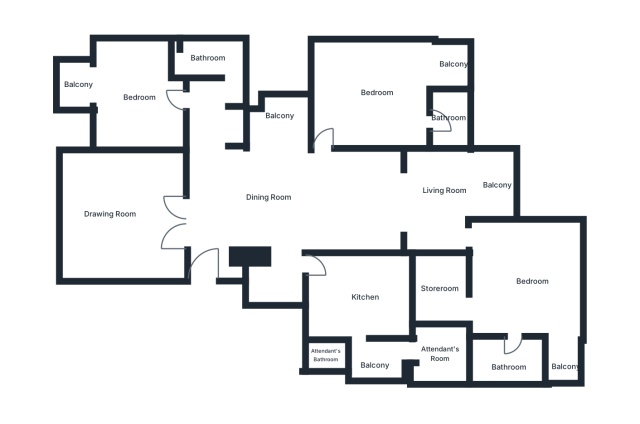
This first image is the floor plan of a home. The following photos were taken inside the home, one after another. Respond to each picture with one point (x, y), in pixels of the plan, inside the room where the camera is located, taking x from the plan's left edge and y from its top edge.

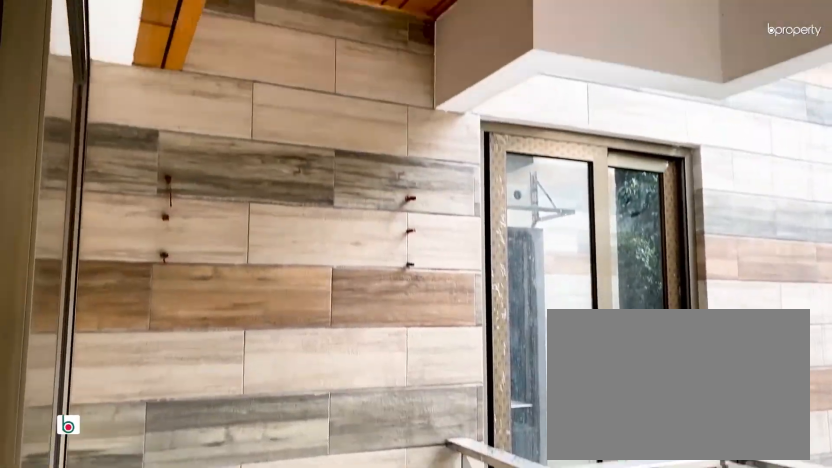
(275, 111)
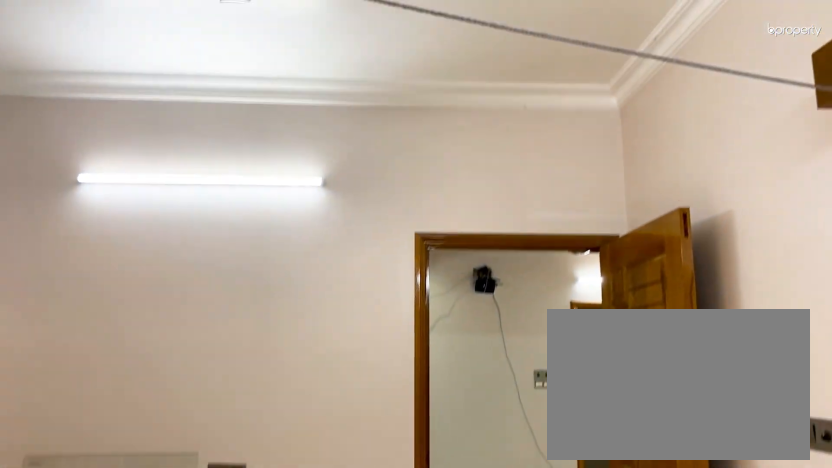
(378, 95)
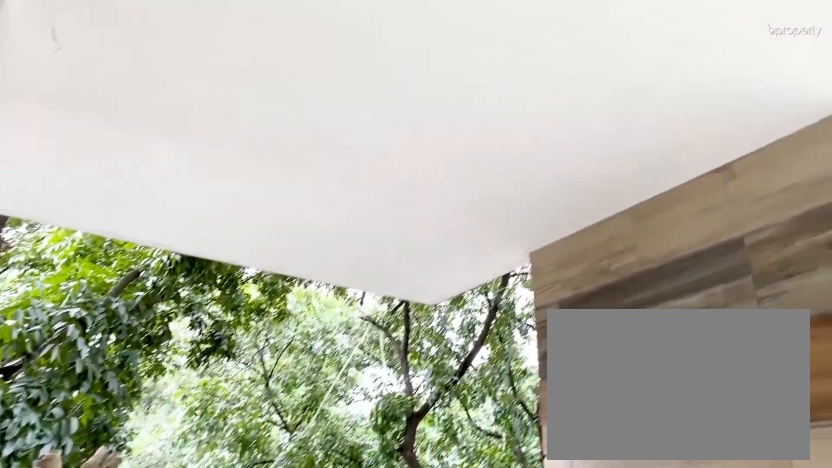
(456, 66)
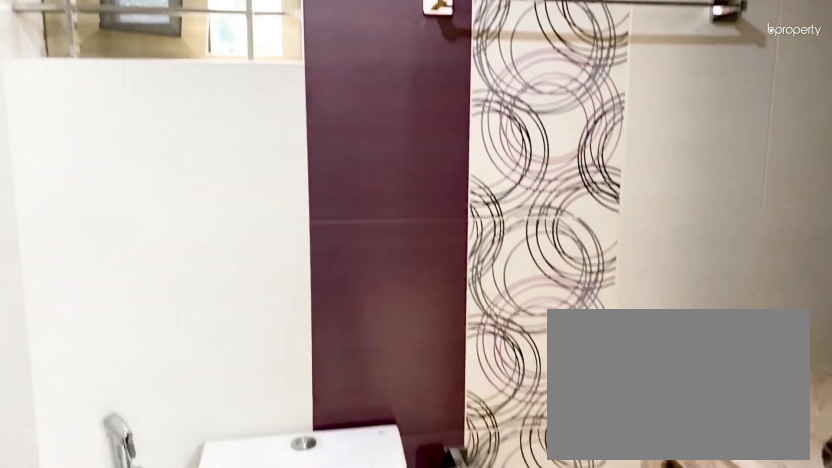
(448, 122)
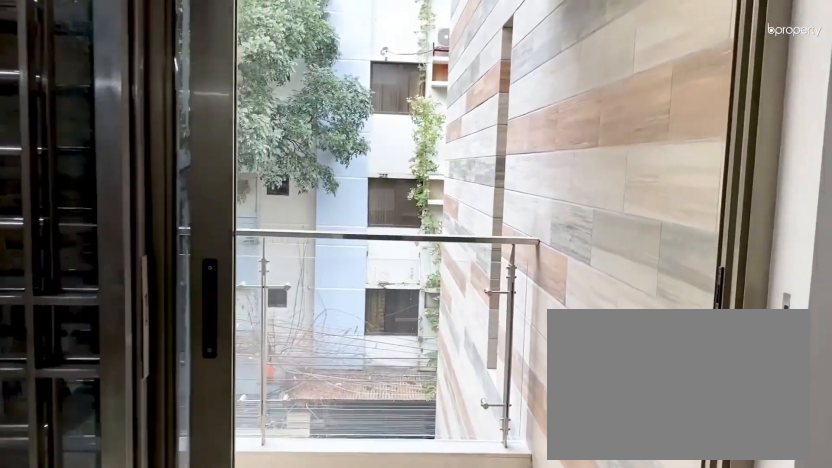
(470, 195)
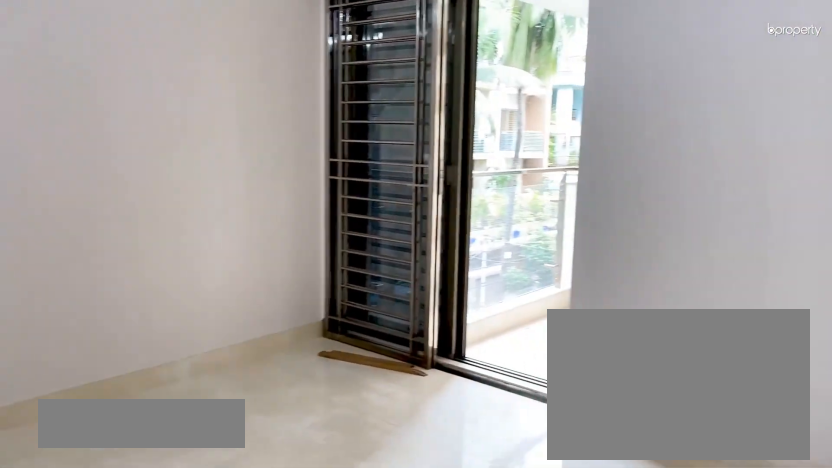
(526, 289)
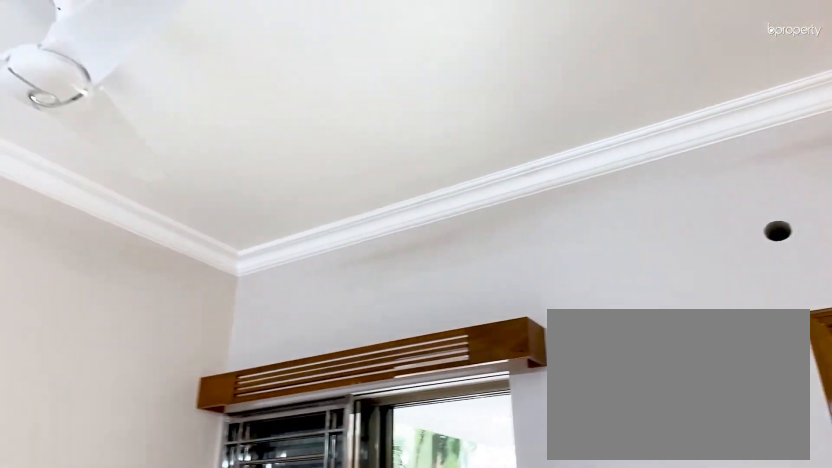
(527, 290)
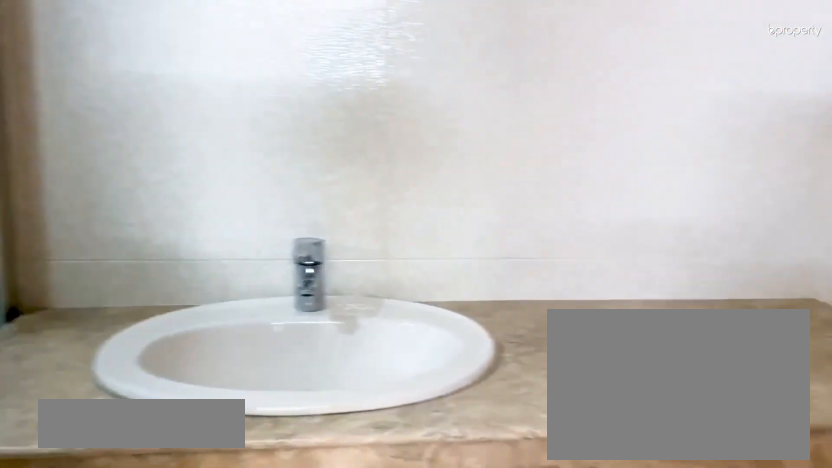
(498, 363)
